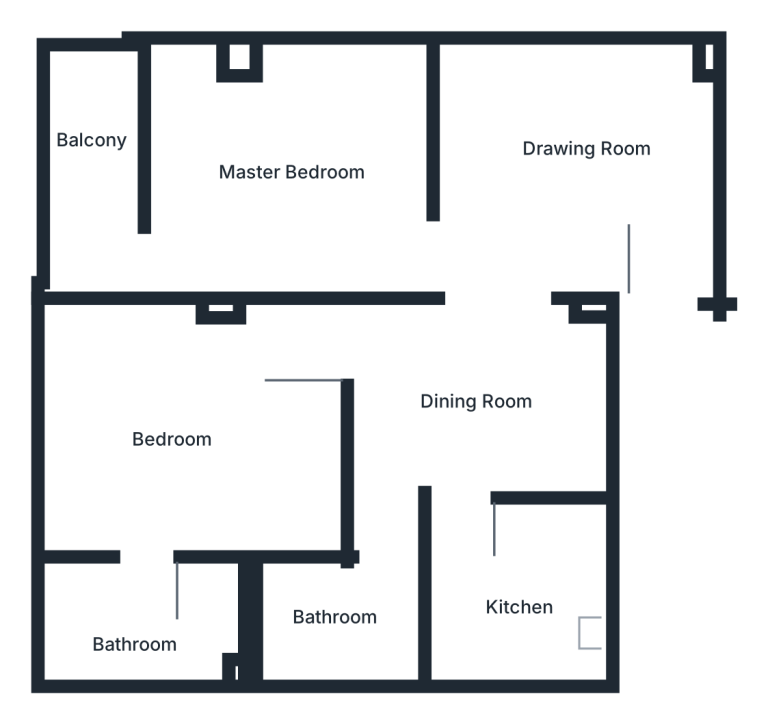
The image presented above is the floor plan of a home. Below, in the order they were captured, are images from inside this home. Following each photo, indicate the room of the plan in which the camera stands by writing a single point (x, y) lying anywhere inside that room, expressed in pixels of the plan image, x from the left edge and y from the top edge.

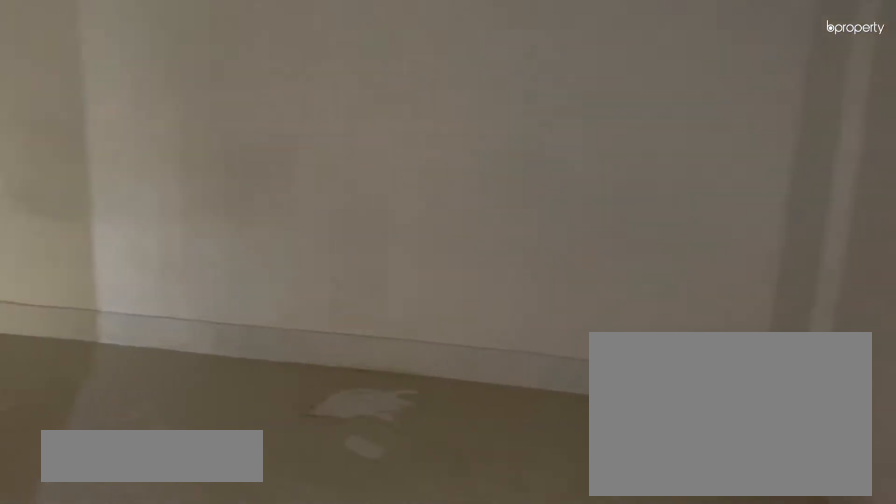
(563, 166)
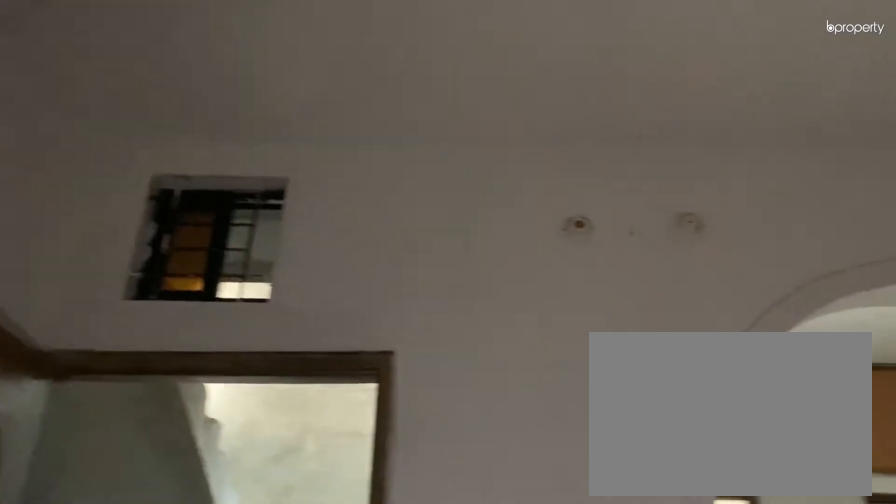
(563, 166)
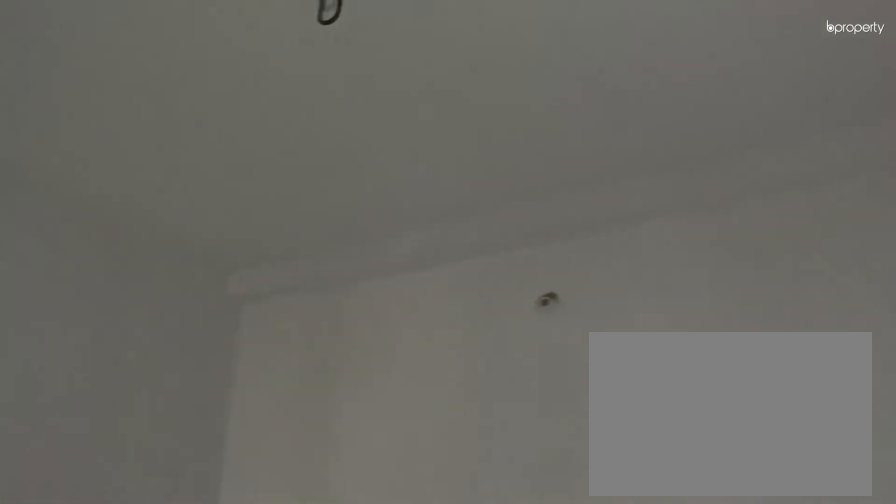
(563, 166)
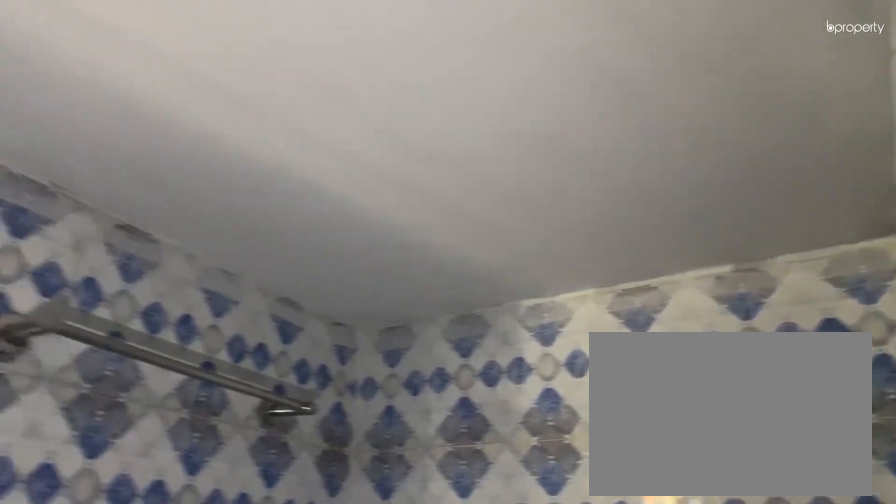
(332, 620)
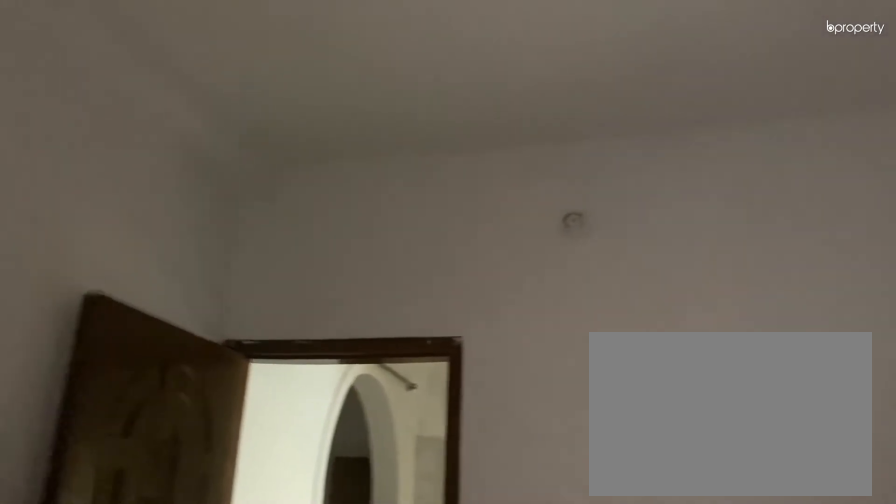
(206, 451)
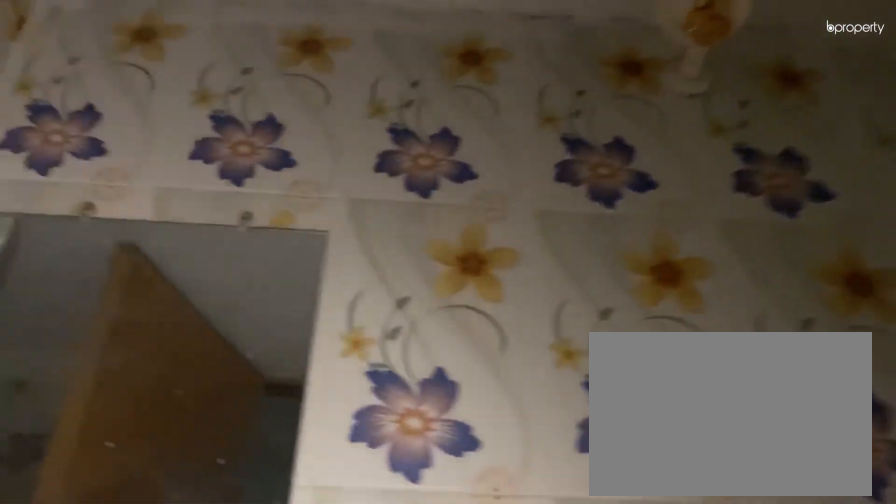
(152, 612)
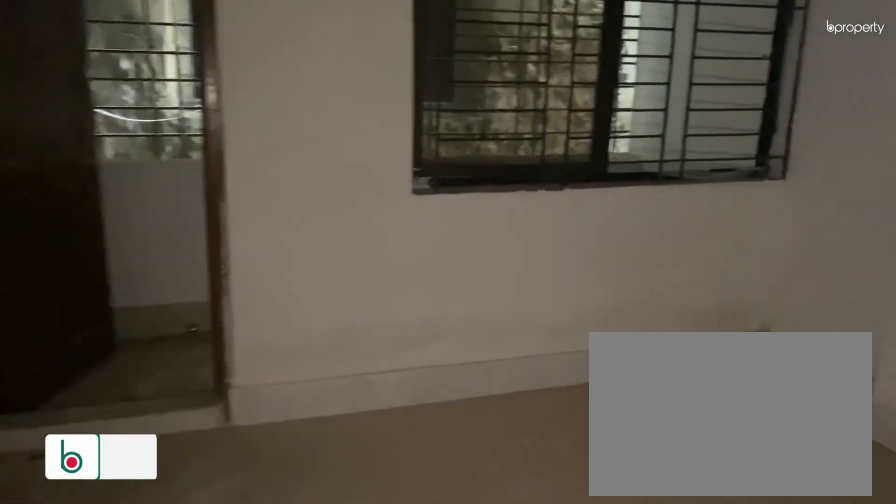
(257, 162)
